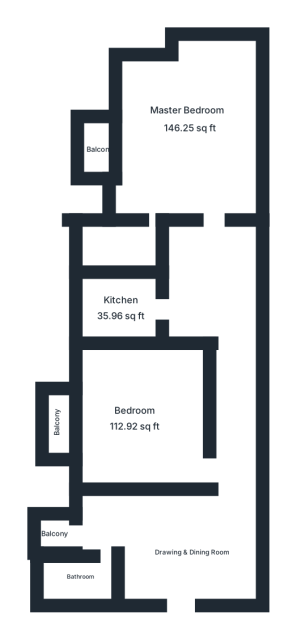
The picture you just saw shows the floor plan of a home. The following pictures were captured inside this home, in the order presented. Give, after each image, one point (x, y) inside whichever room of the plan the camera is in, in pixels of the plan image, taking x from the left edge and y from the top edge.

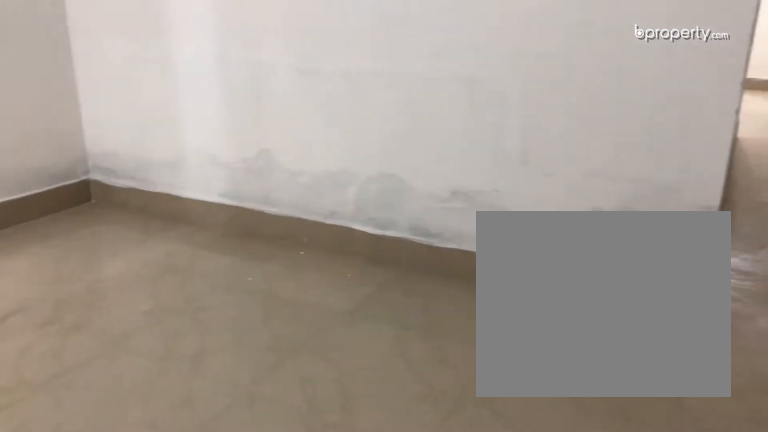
(186, 551)
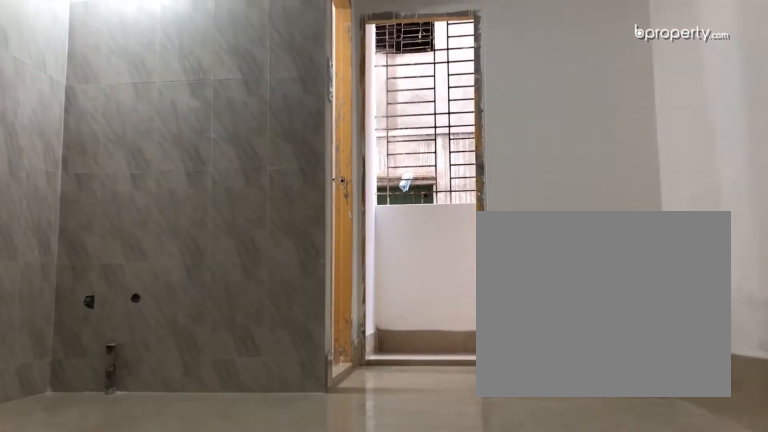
(186, 551)
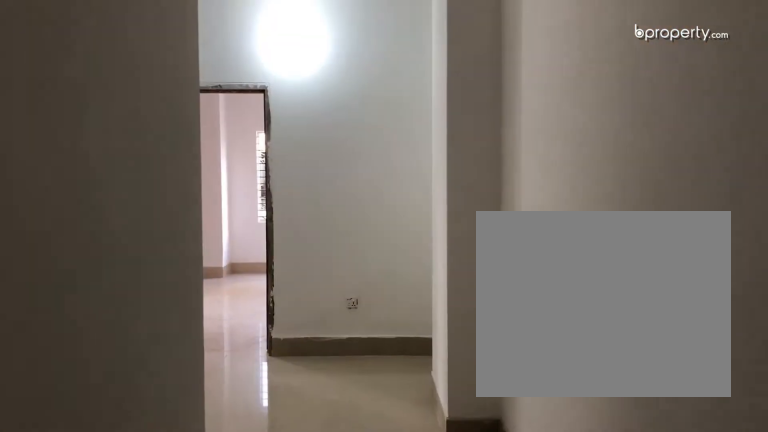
(215, 299)
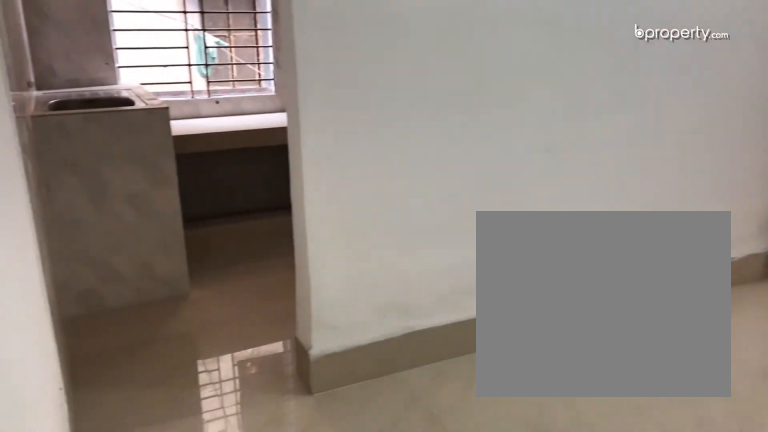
(215, 299)
